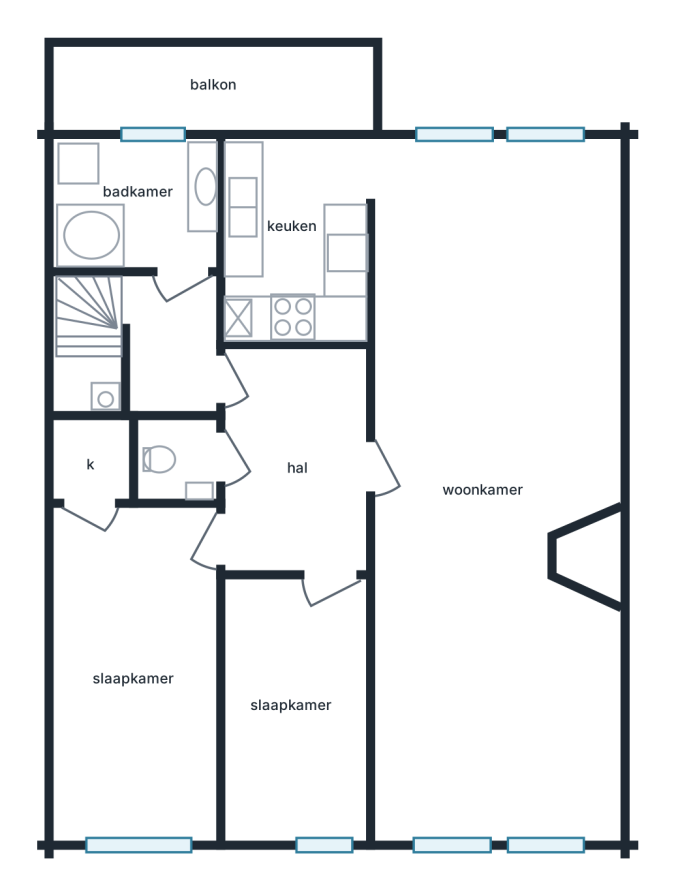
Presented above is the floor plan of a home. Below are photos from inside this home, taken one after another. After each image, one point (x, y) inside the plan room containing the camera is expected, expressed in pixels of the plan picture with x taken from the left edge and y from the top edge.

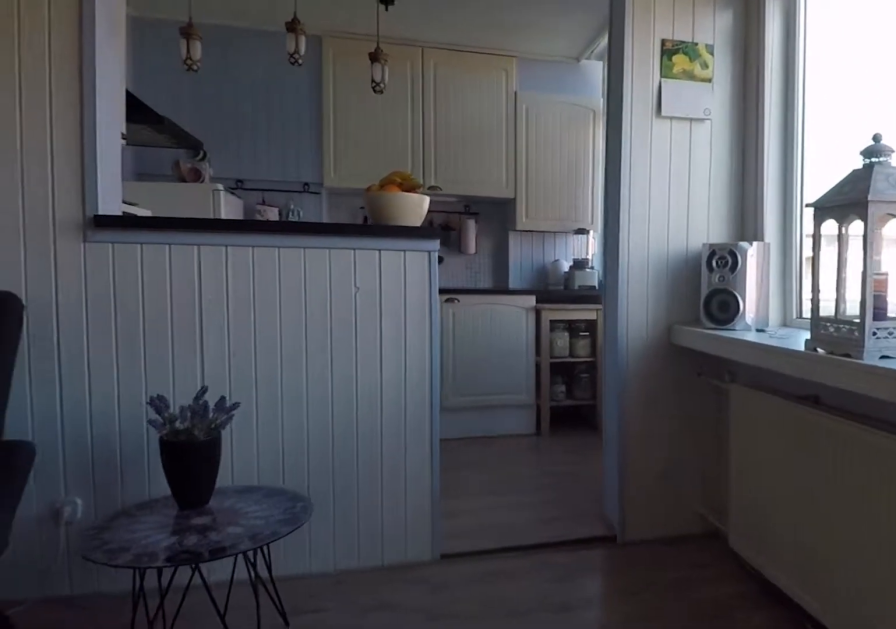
(490, 490)
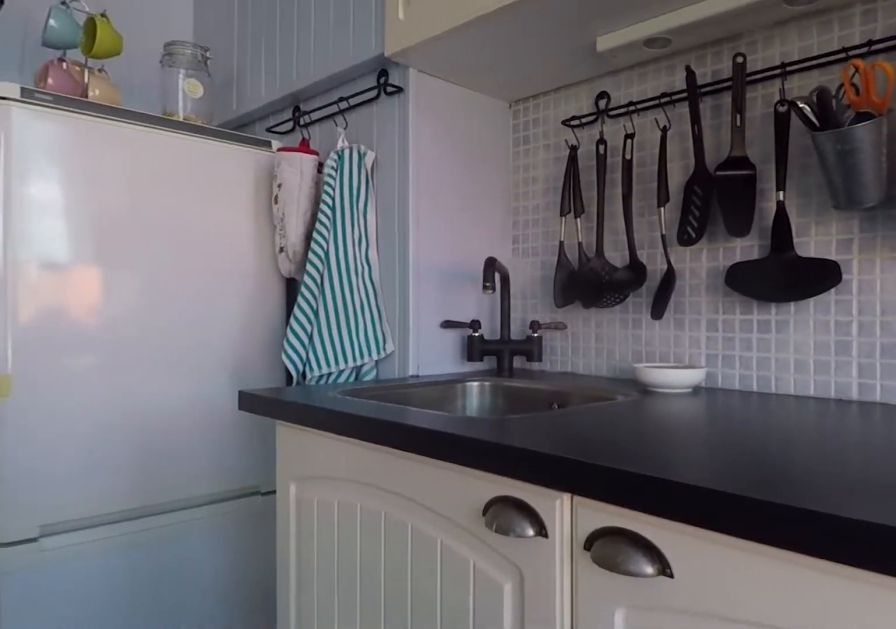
(296, 241)
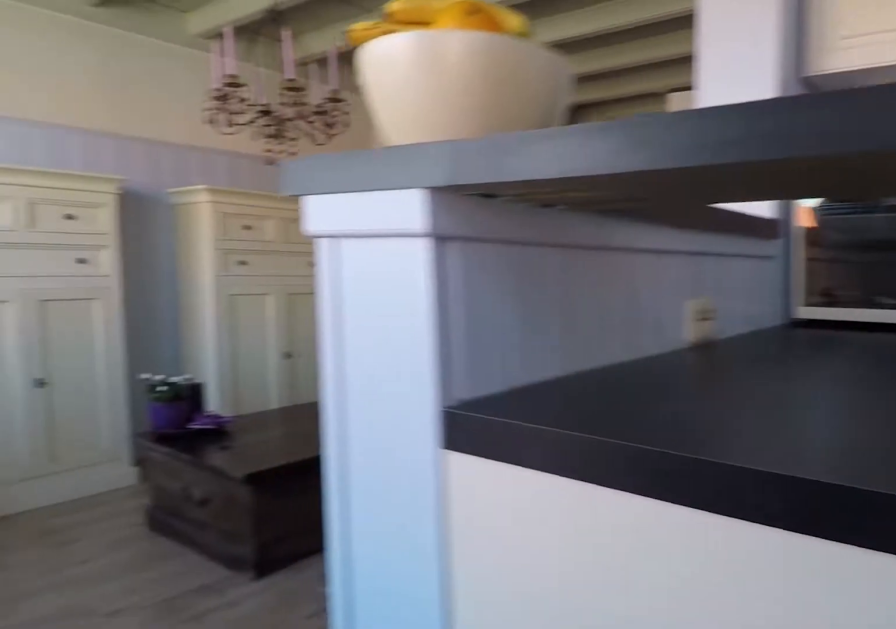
(296, 241)
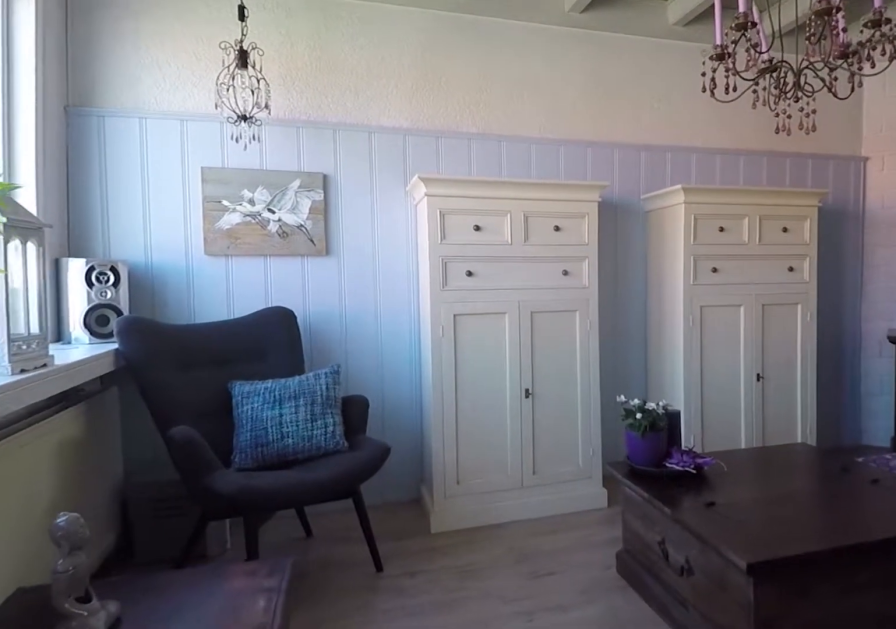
(487, 491)
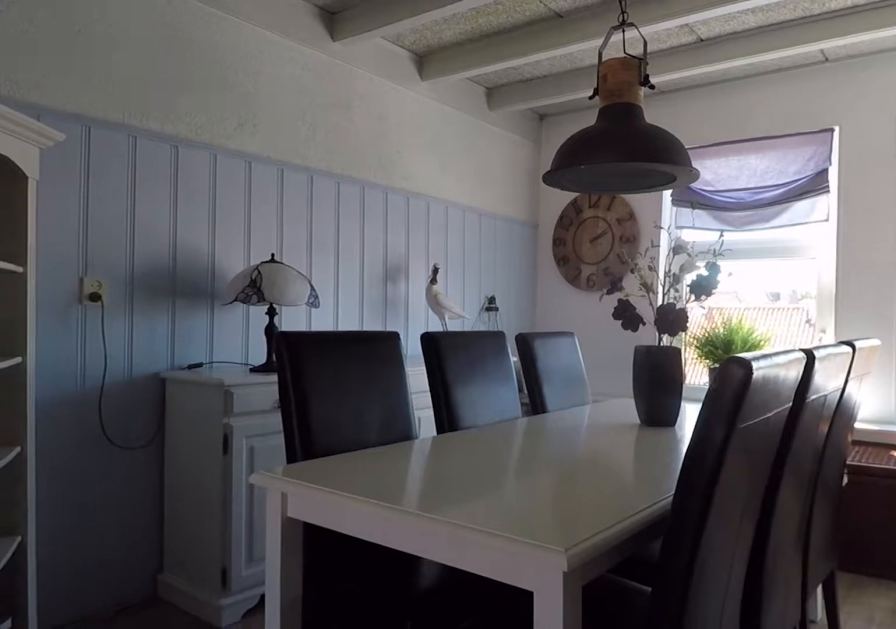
(490, 766)
